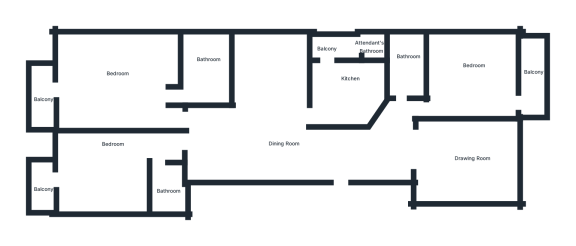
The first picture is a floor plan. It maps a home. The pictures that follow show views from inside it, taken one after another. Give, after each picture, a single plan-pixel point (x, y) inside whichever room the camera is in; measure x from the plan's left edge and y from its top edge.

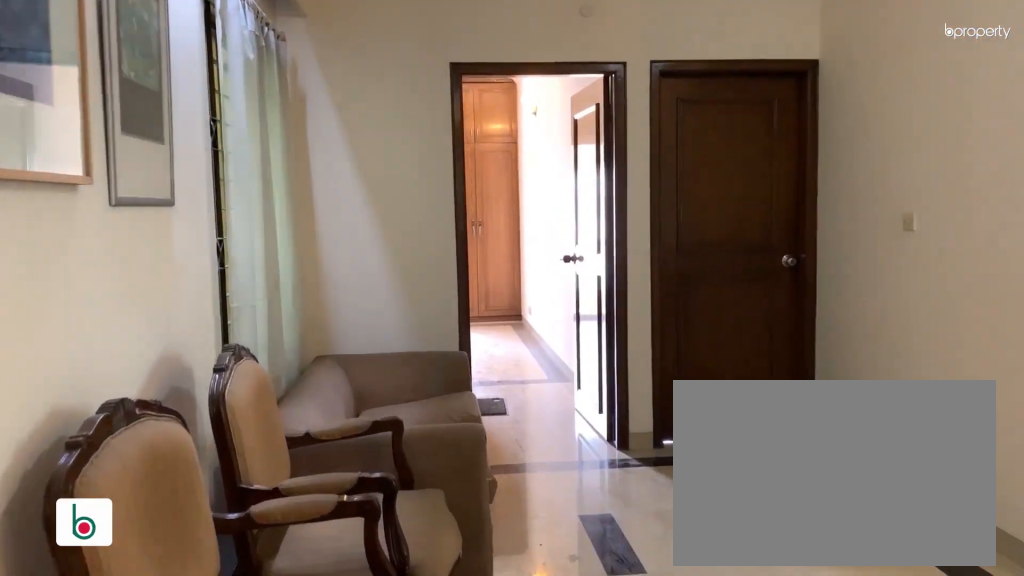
(269, 140)
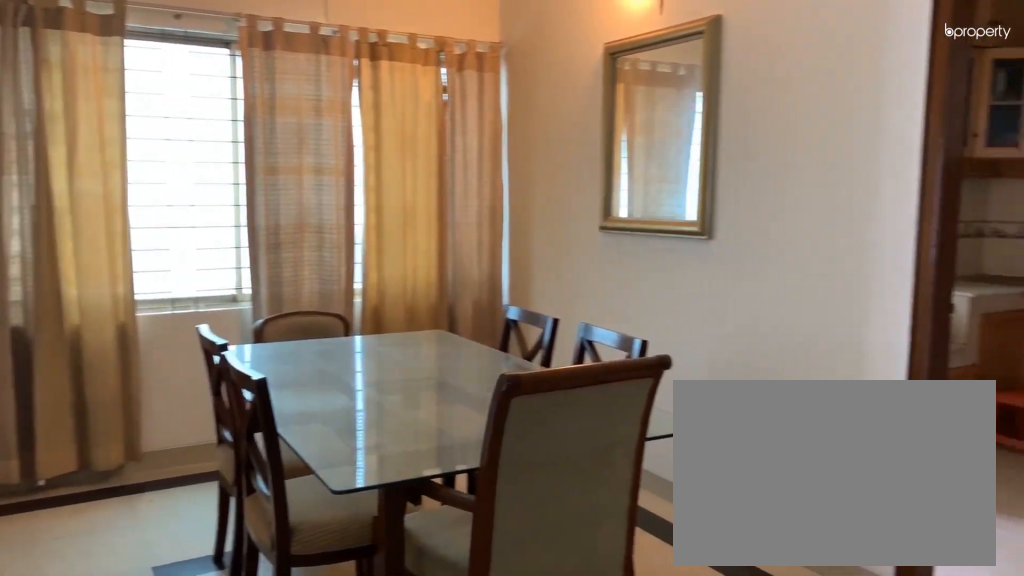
(269, 140)
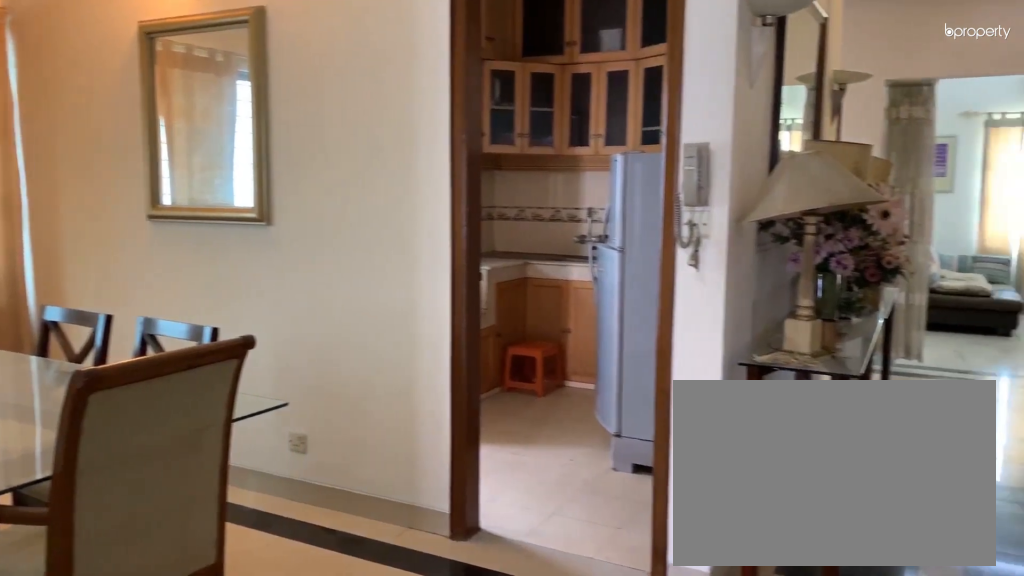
(269, 140)
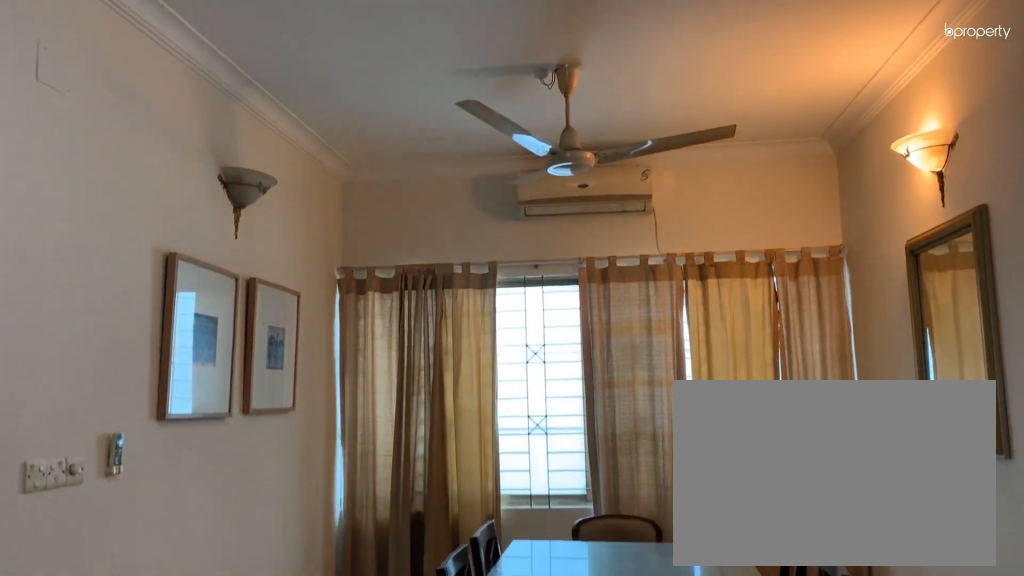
(287, 150)
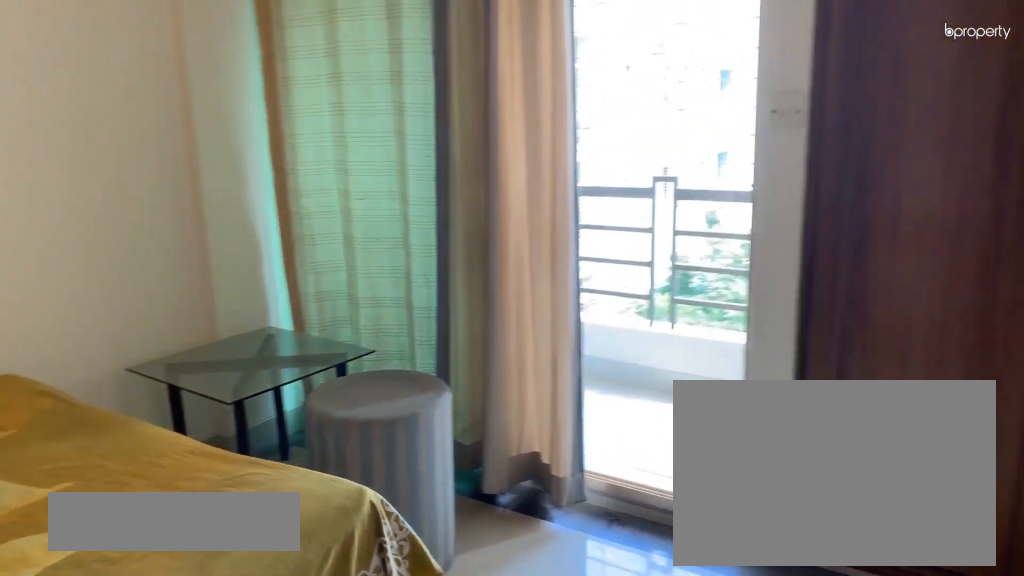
(108, 170)
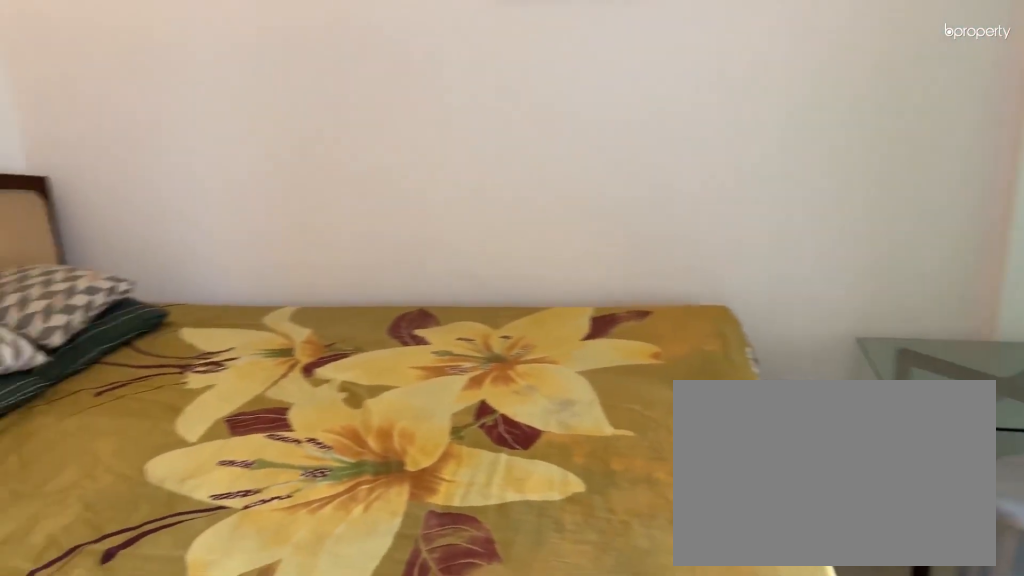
(108, 170)
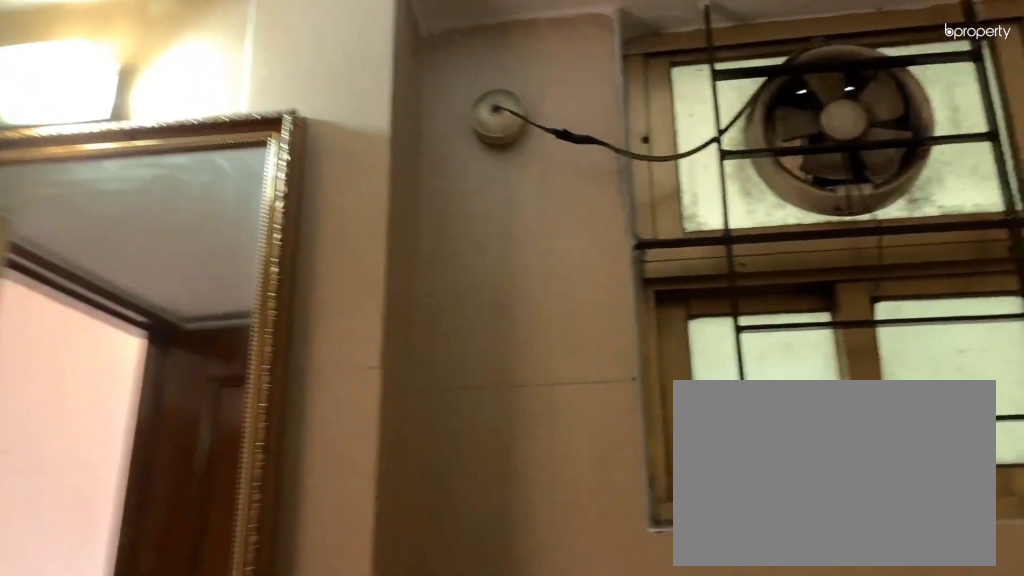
(164, 187)
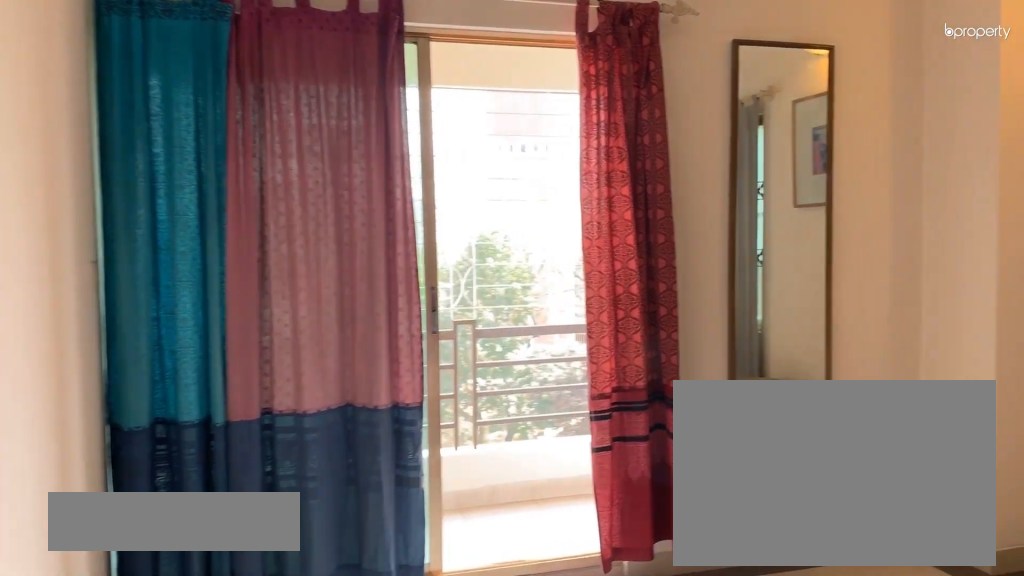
(127, 85)
